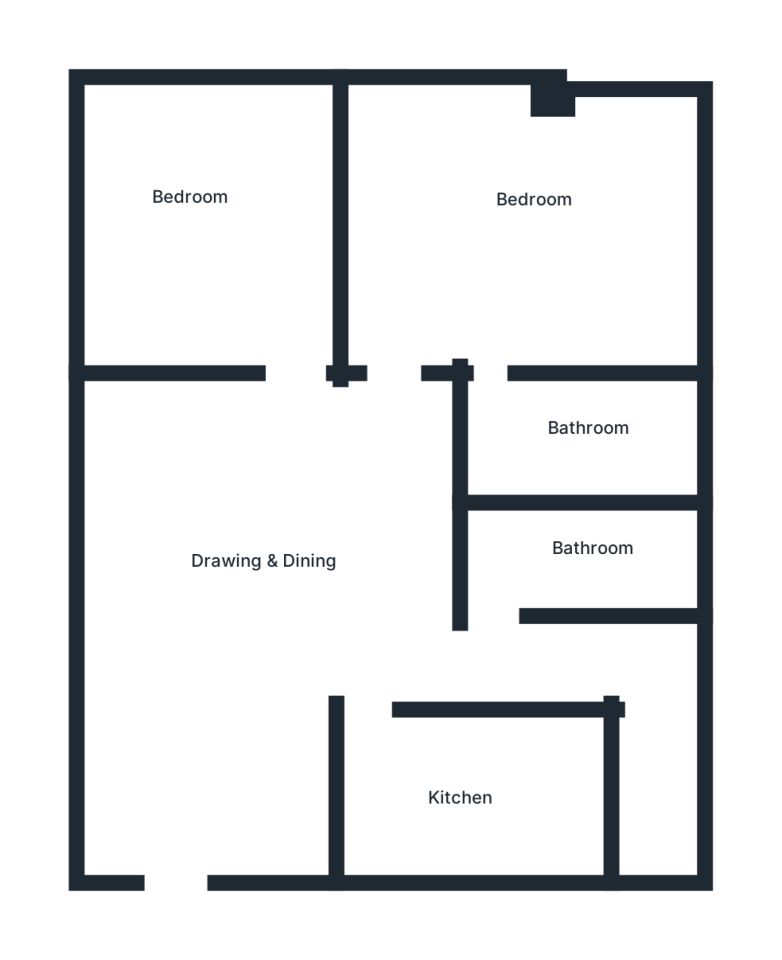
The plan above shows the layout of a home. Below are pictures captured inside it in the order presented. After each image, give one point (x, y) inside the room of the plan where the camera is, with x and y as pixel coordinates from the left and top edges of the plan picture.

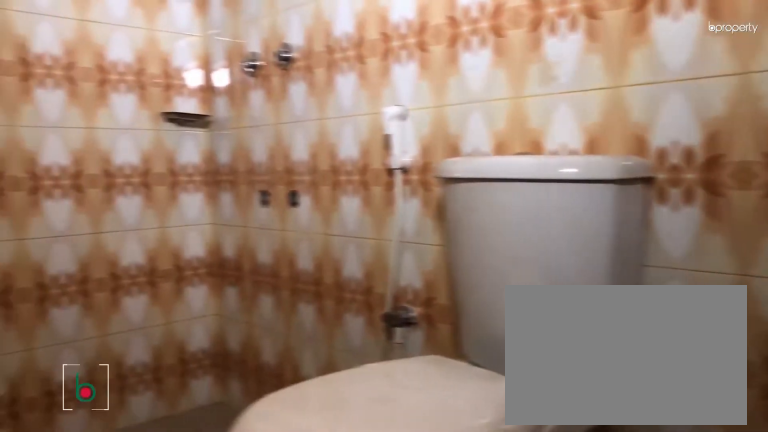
(581, 430)
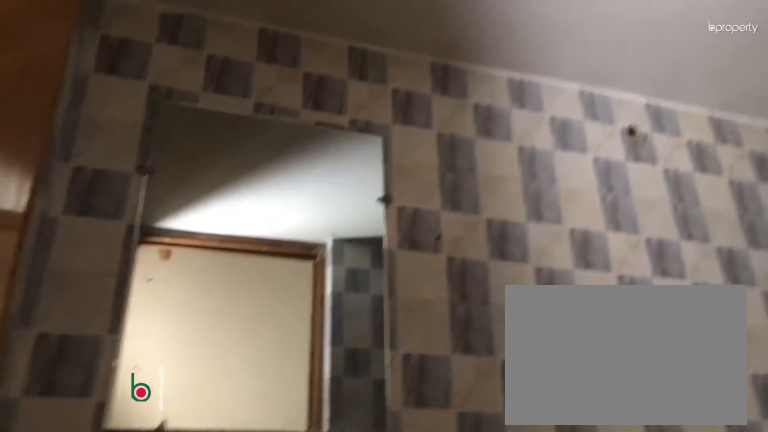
(548, 563)
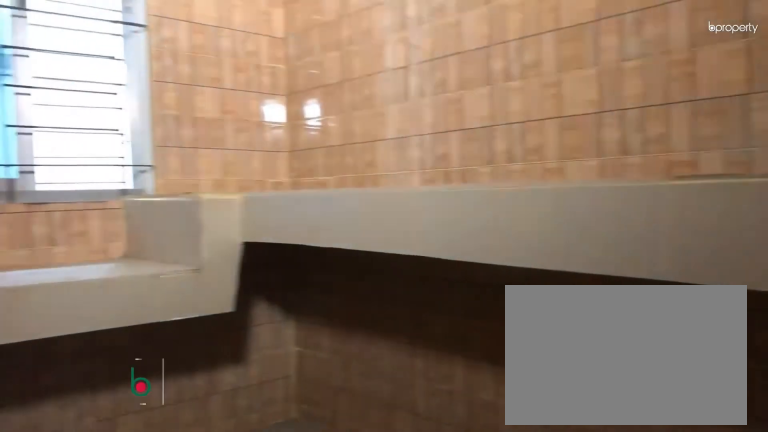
(476, 791)
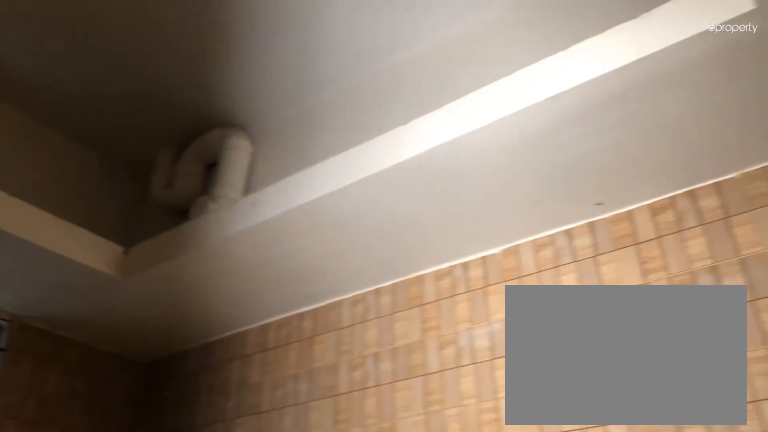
(475, 792)
